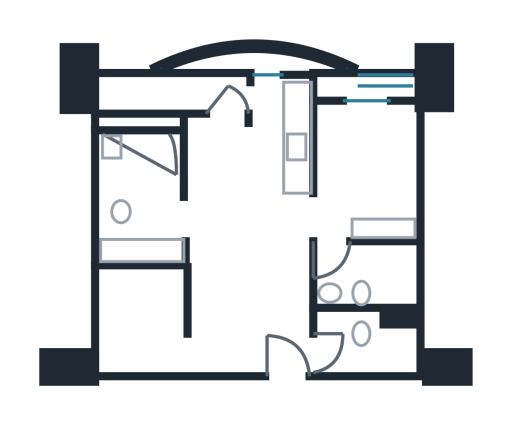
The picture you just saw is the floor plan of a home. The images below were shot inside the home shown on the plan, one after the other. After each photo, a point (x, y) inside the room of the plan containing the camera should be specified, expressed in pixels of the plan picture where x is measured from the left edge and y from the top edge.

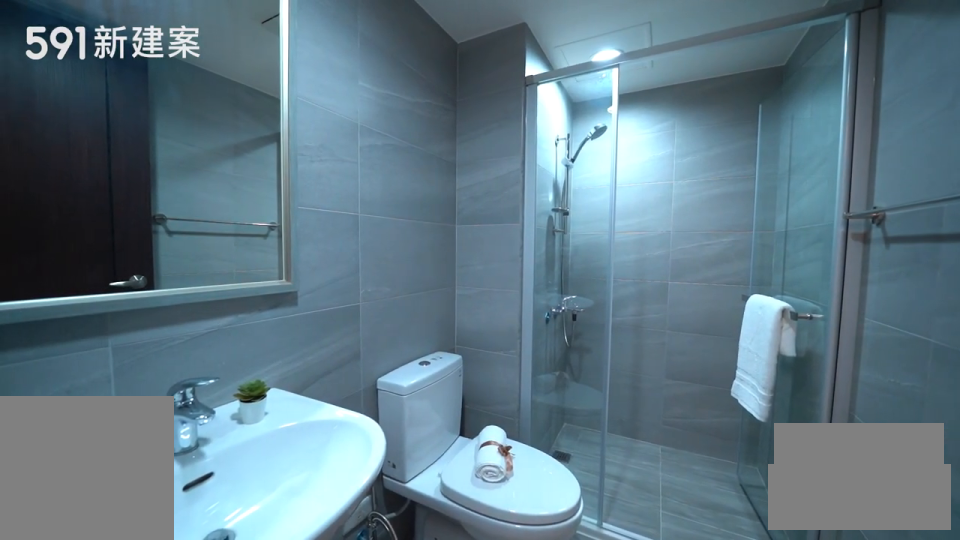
(379, 347)
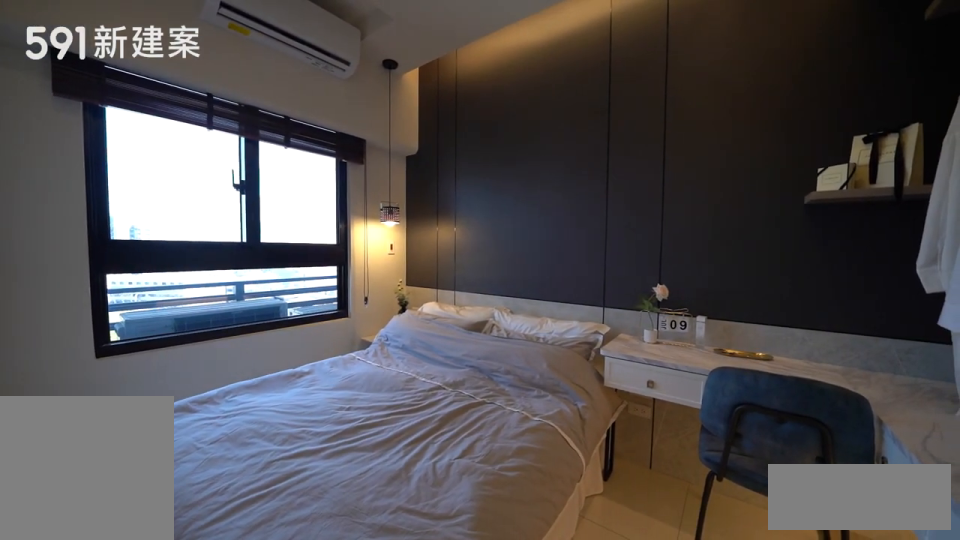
(365, 168)
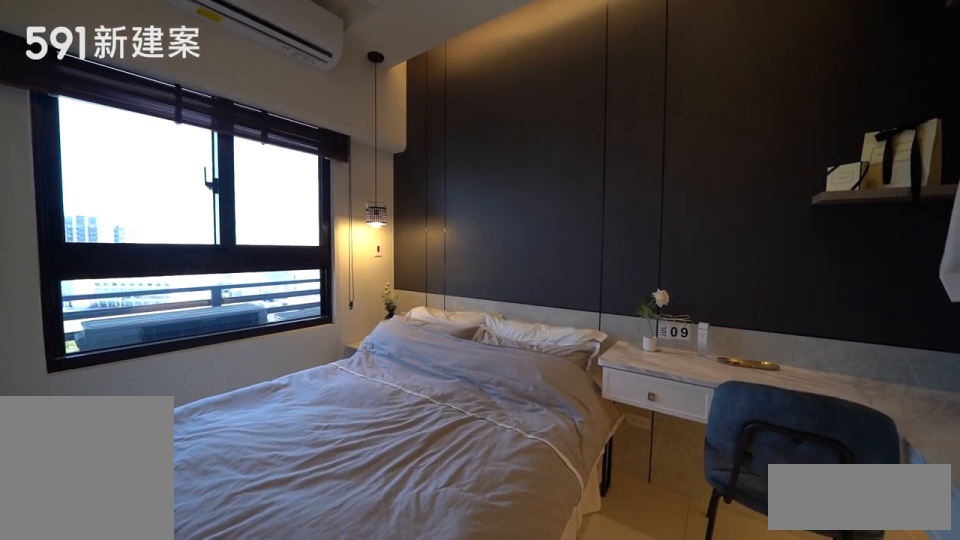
(365, 168)
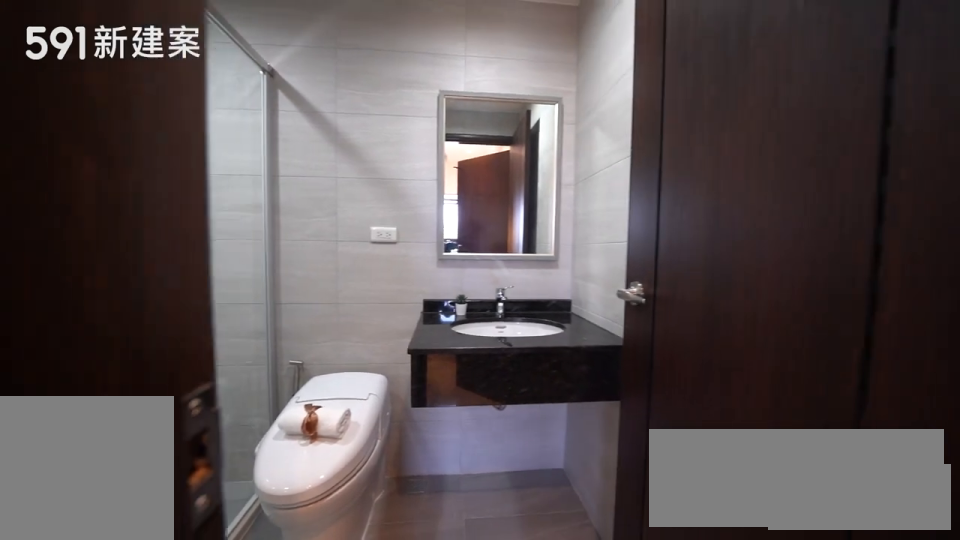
(366, 274)
